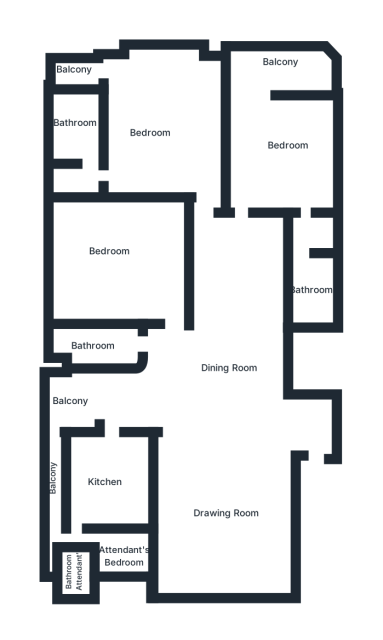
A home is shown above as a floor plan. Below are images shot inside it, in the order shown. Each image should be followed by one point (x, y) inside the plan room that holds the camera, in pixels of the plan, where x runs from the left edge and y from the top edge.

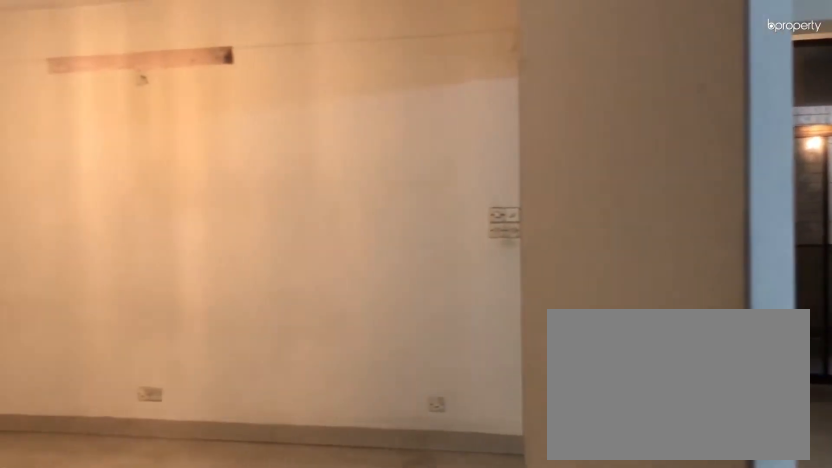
(230, 505)
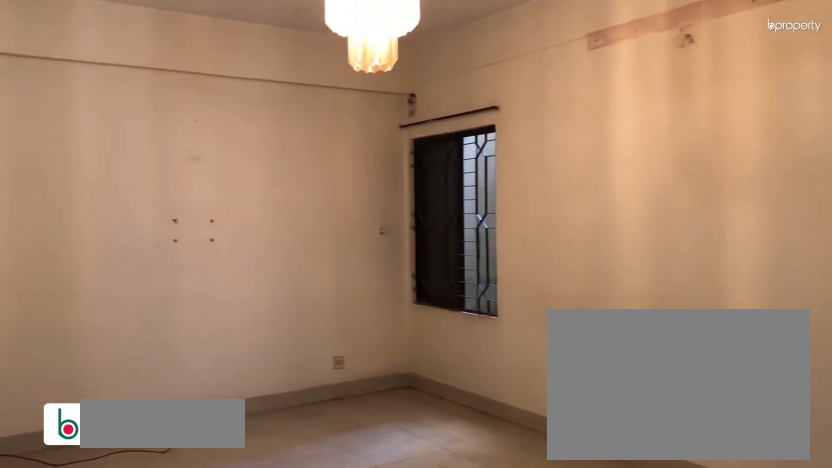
(230, 505)
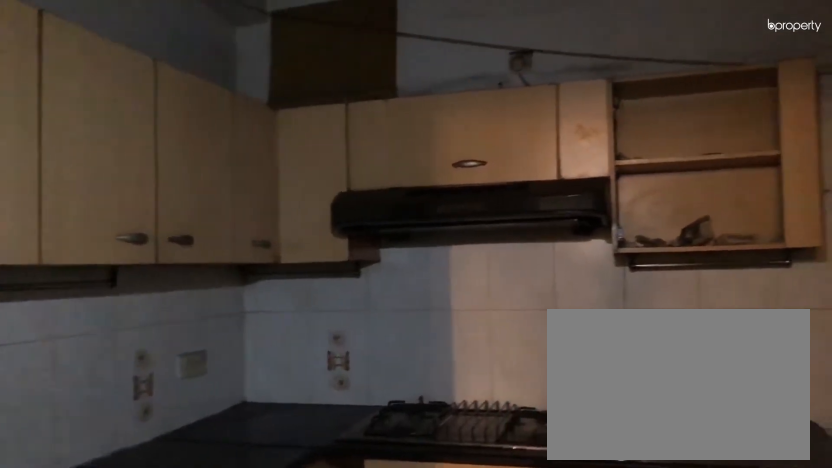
(107, 482)
